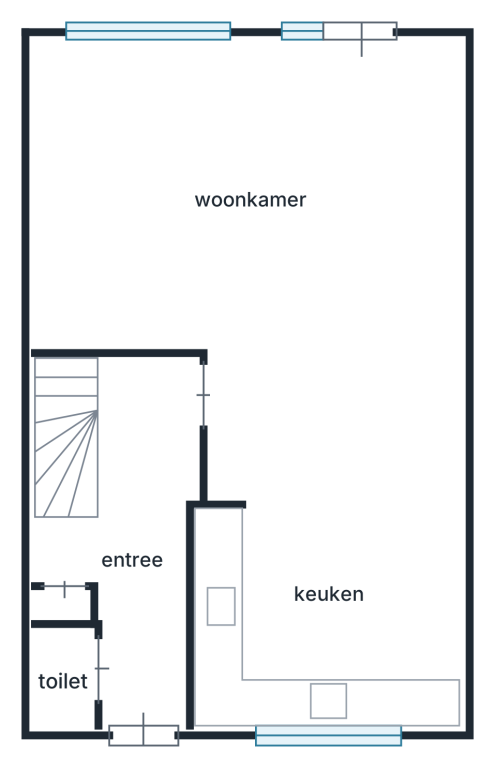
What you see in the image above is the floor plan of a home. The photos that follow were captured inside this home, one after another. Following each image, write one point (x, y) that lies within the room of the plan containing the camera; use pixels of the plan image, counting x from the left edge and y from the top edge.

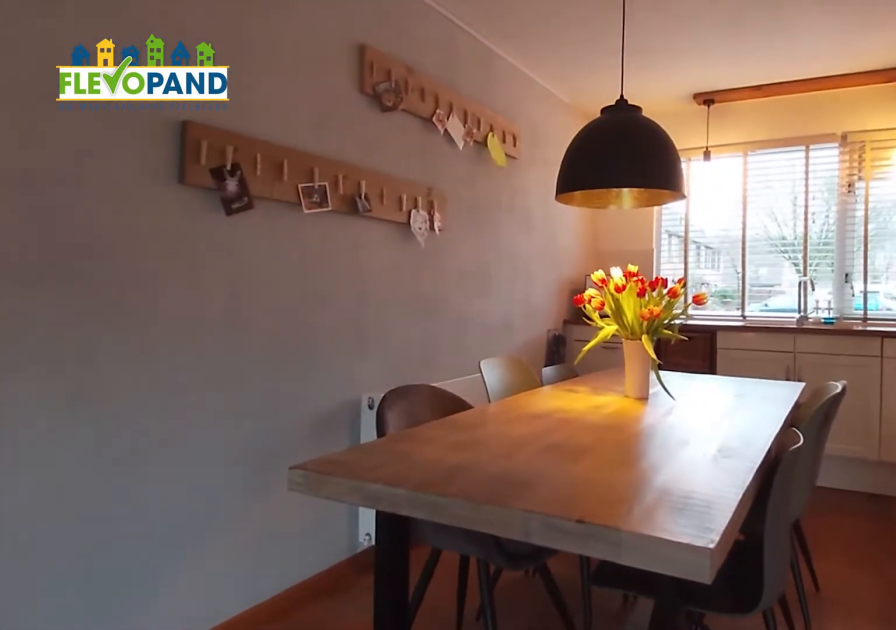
(458, 270)
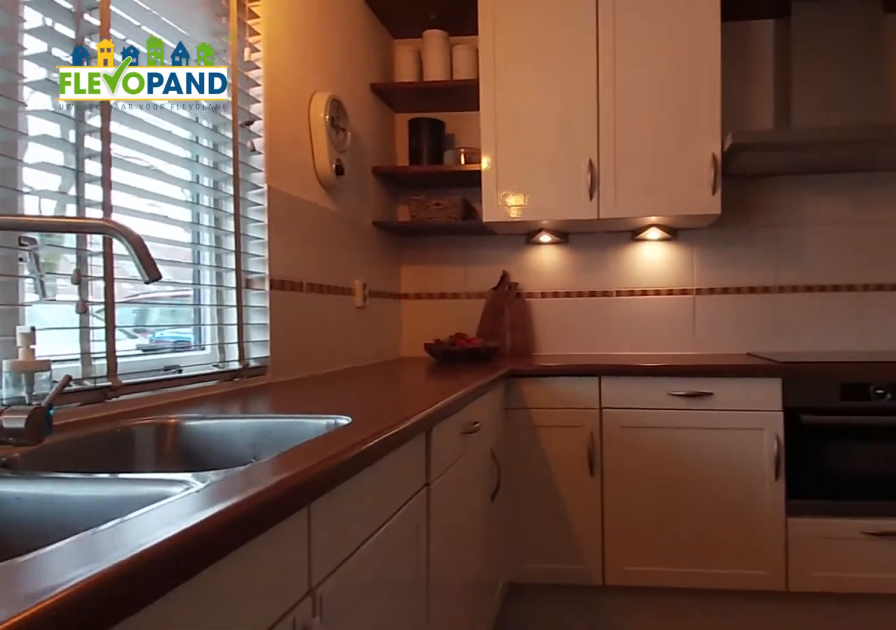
(328, 614)
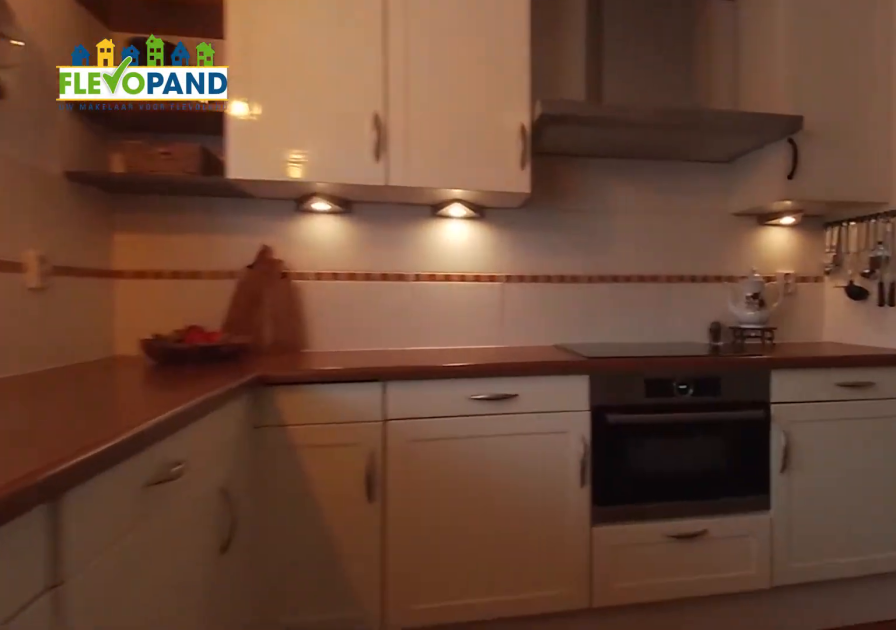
(328, 614)
